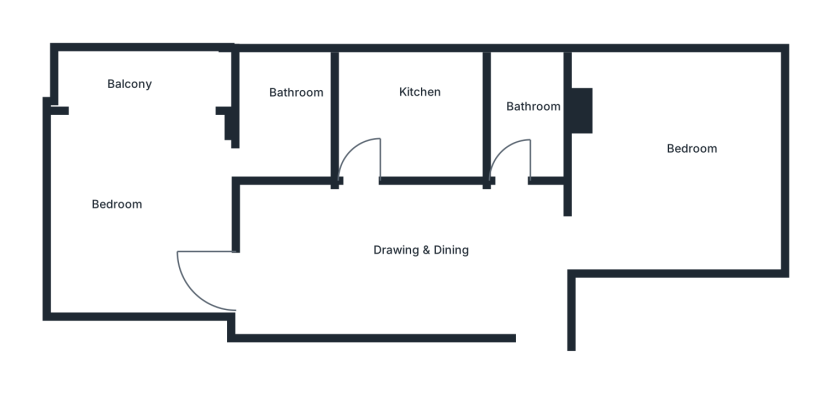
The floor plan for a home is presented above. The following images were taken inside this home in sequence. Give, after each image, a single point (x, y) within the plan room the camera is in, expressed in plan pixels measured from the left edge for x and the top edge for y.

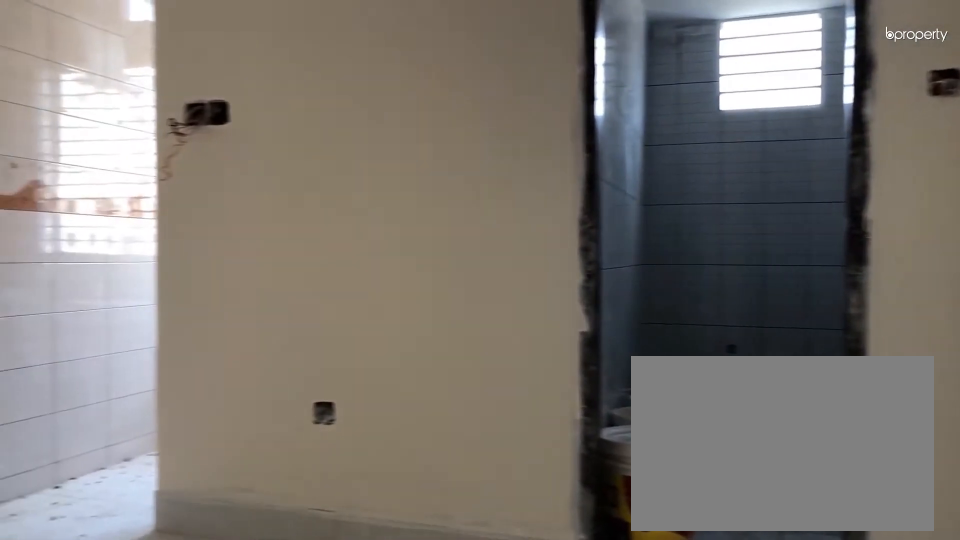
(443, 258)
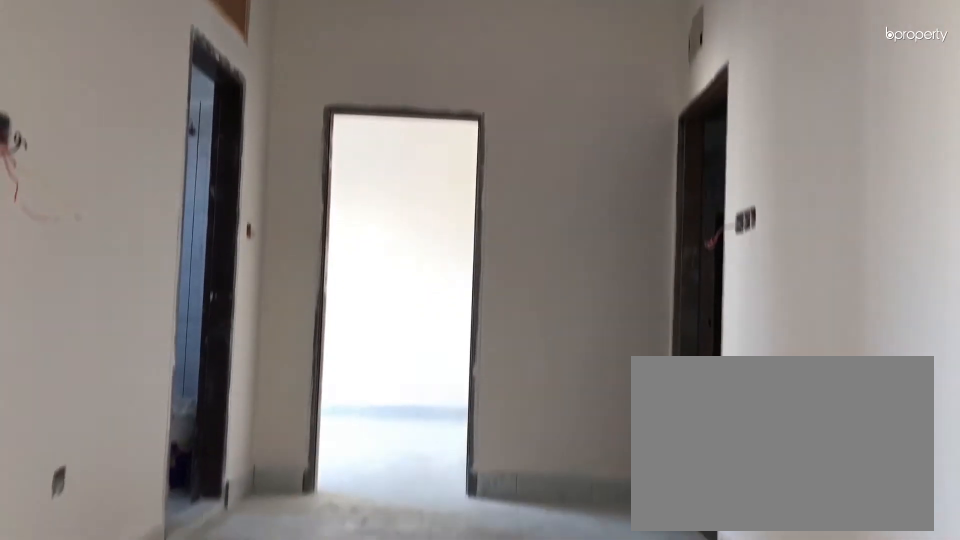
(443, 258)
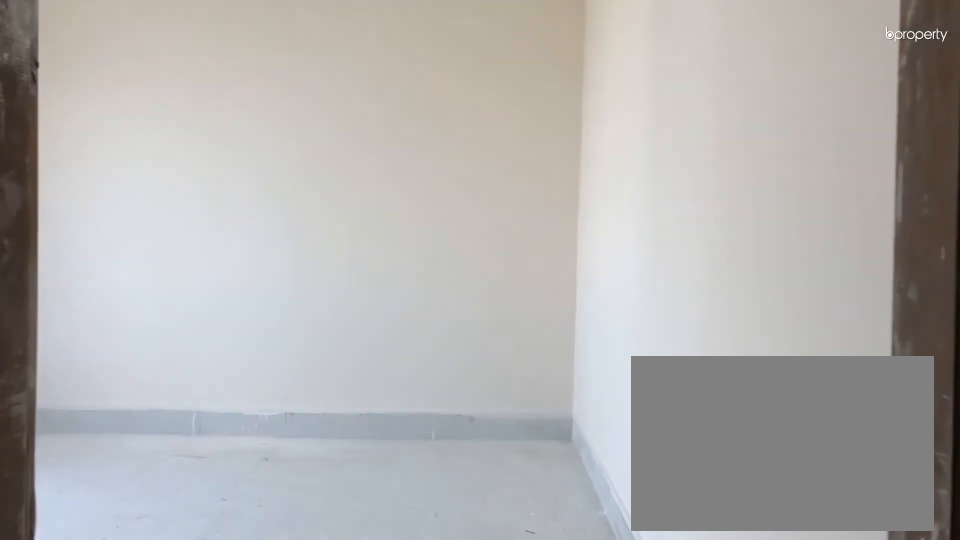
(625, 218)
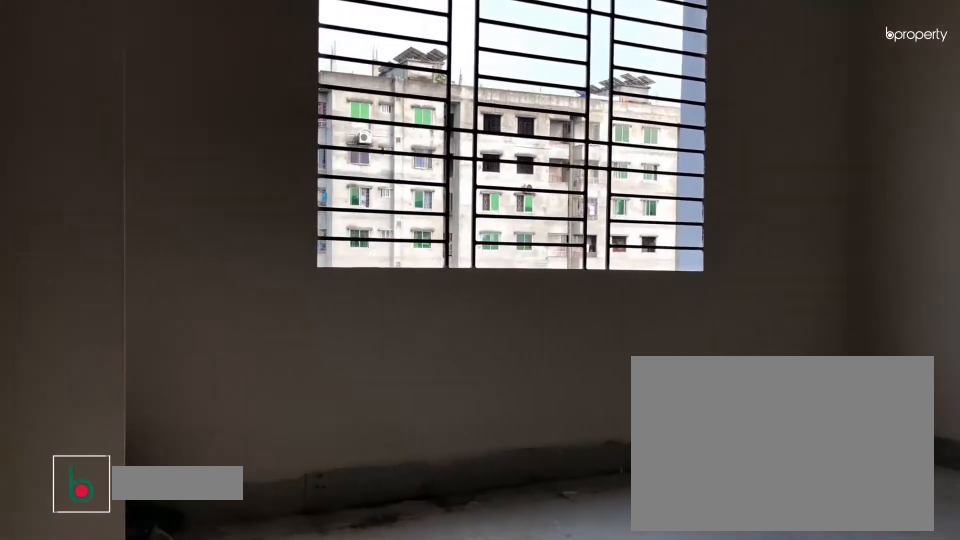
(669, 171)
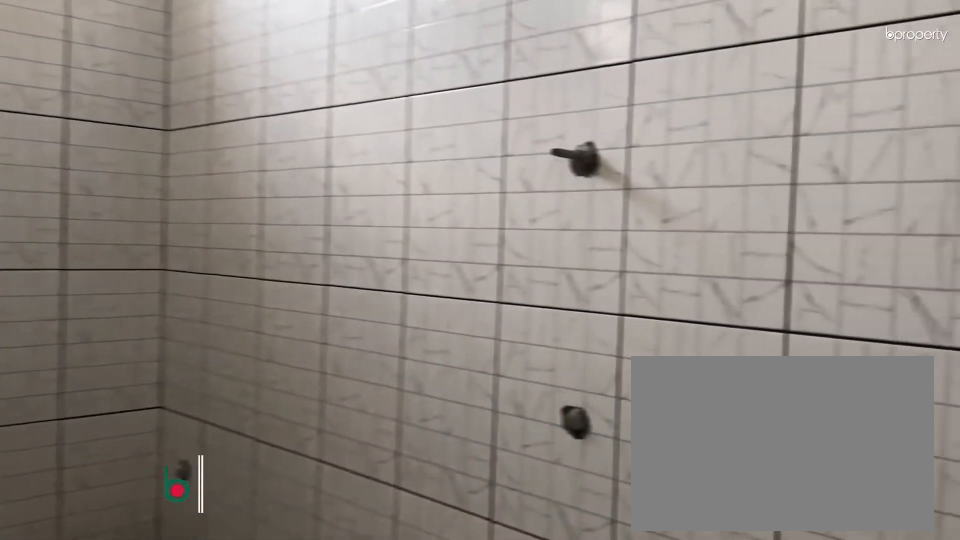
(518, 125)
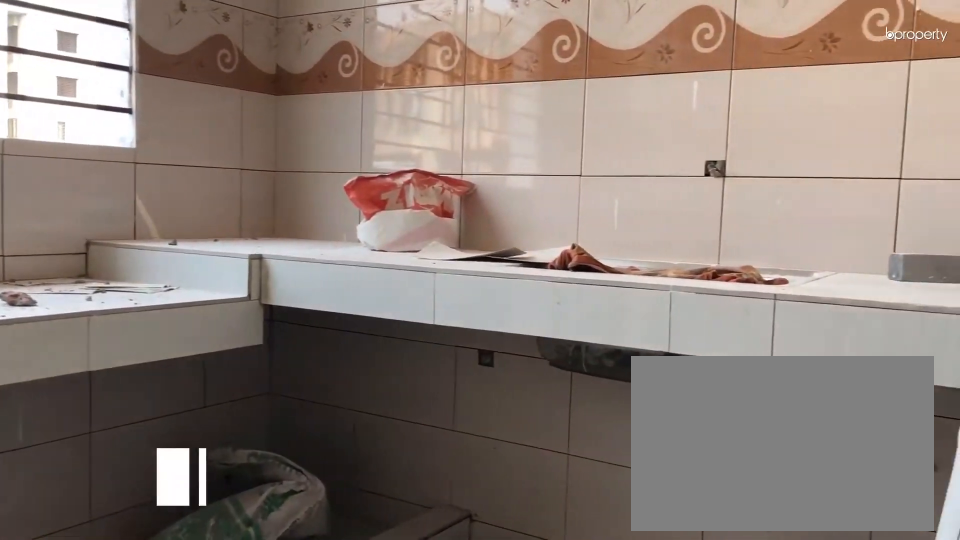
(407, 121)
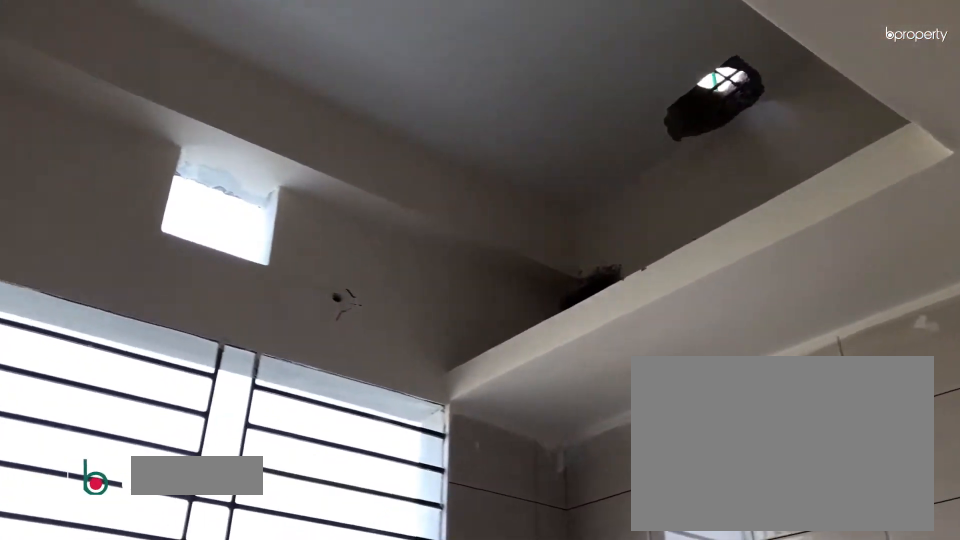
(407, 121)
